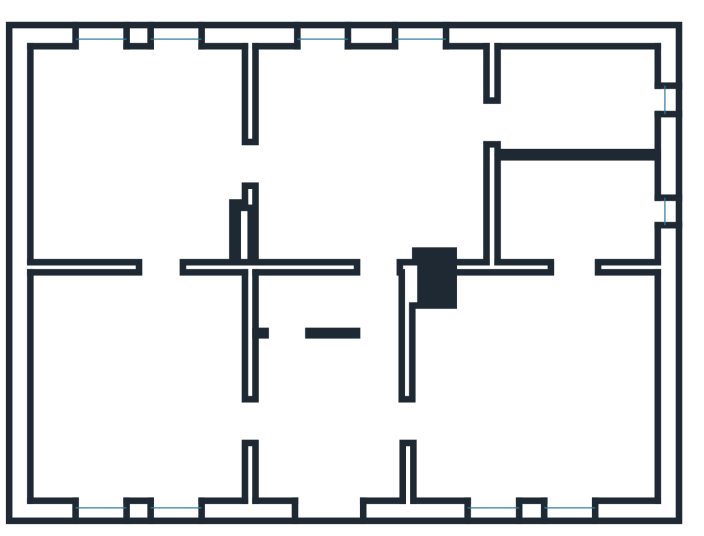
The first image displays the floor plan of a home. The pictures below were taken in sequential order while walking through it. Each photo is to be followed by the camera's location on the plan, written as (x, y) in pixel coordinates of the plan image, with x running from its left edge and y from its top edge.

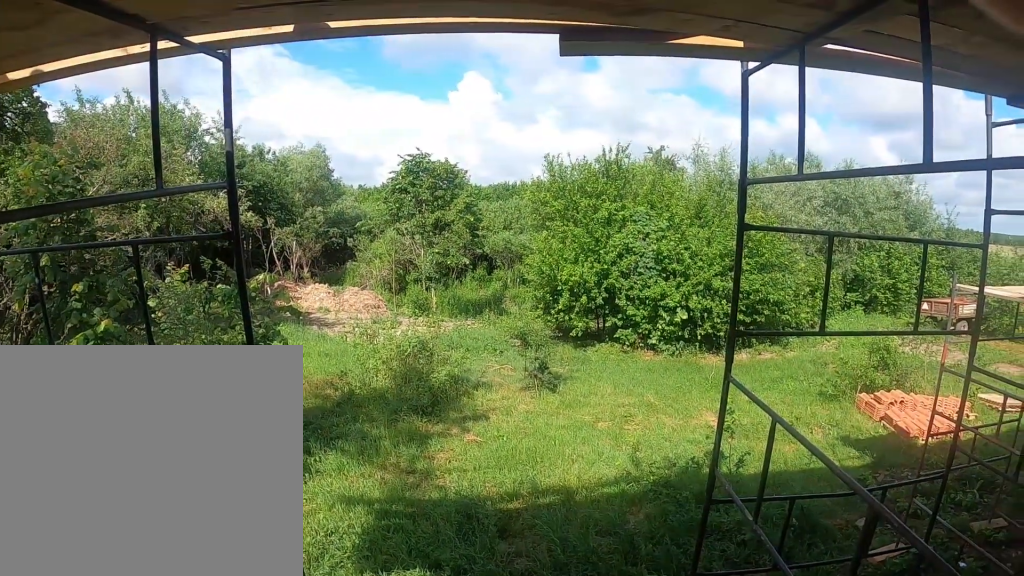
(124, 87)
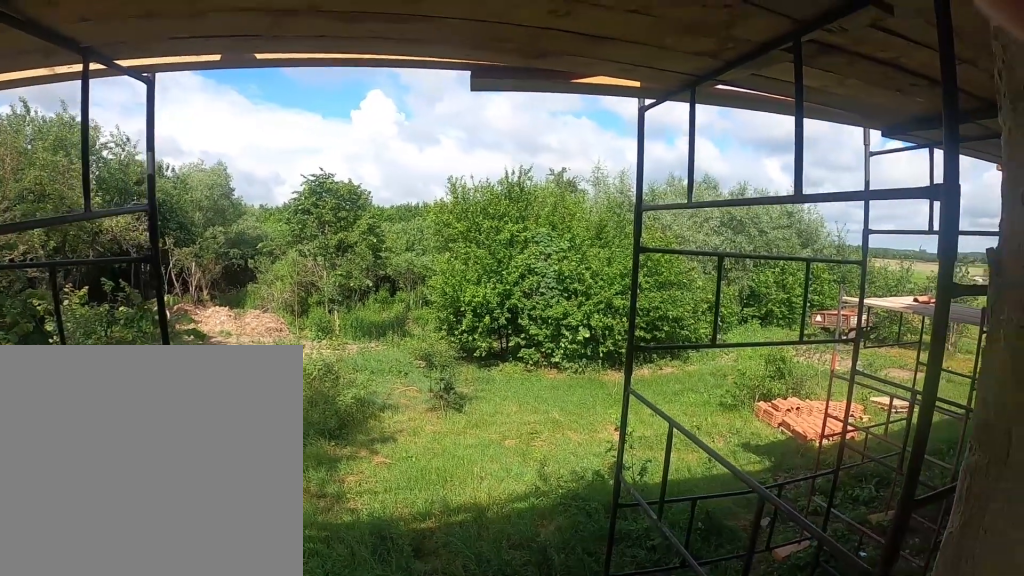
(143, 105)
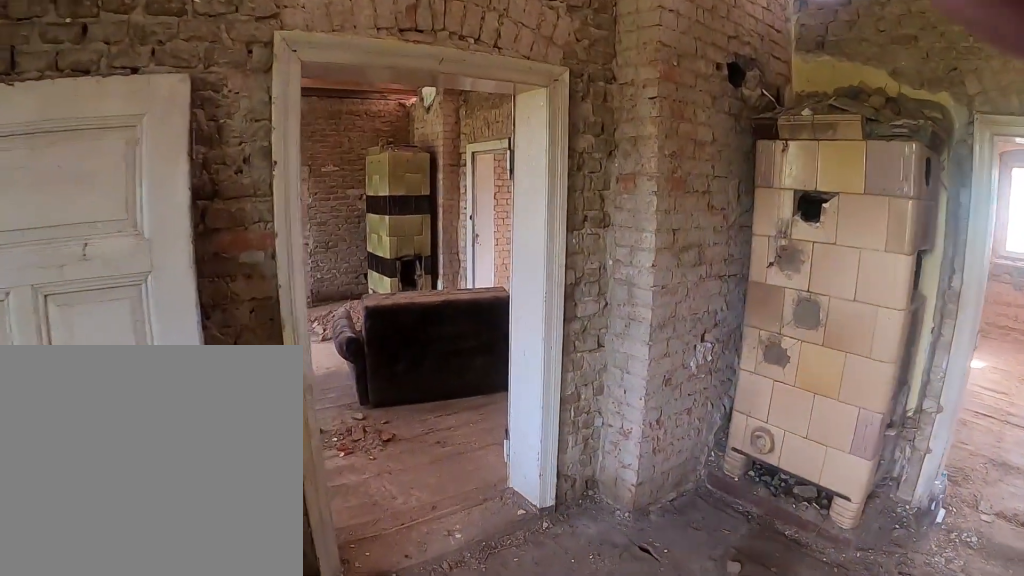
(193, 146)
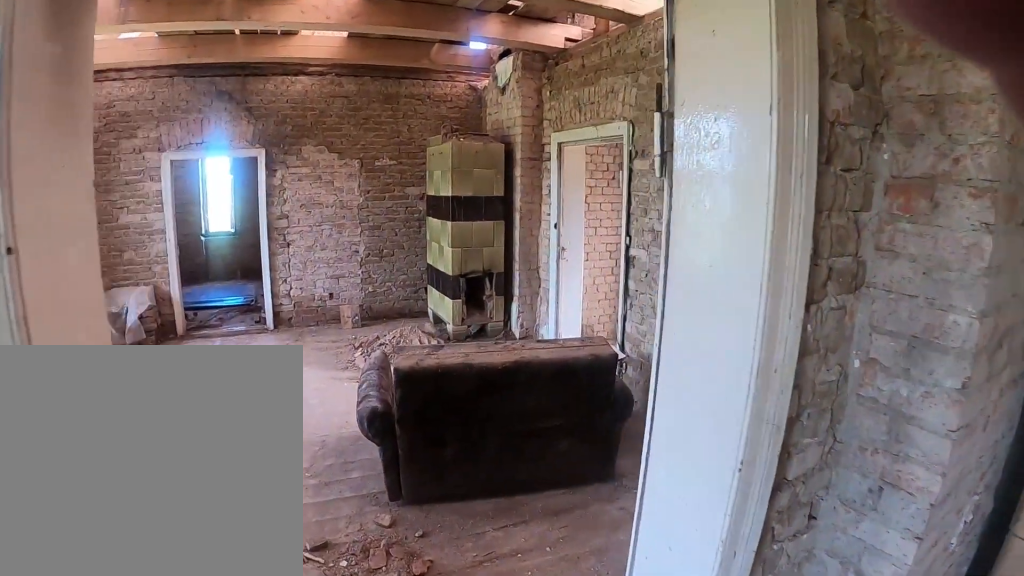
(213, 157)
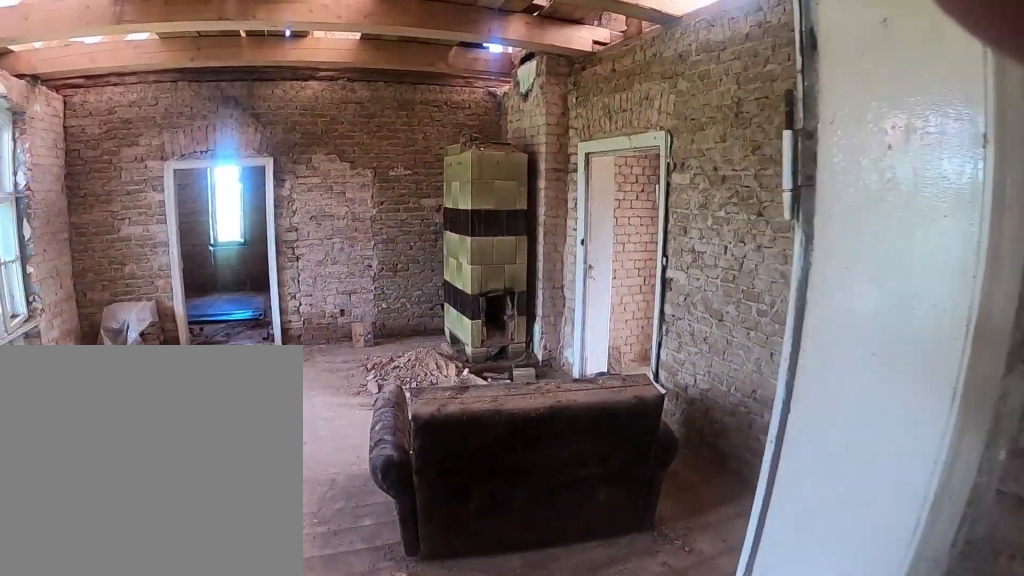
(221, 160)
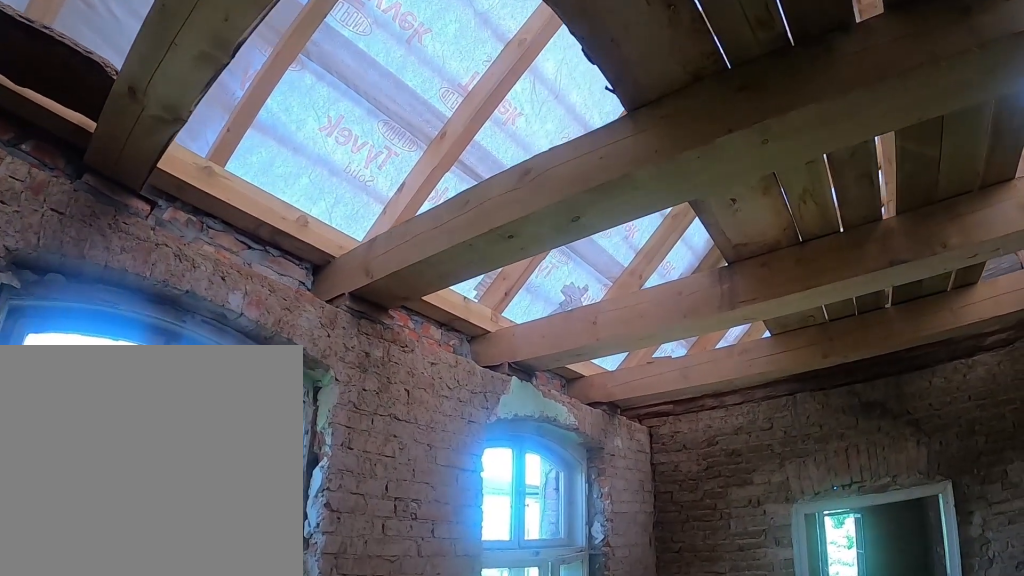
(334, 146)
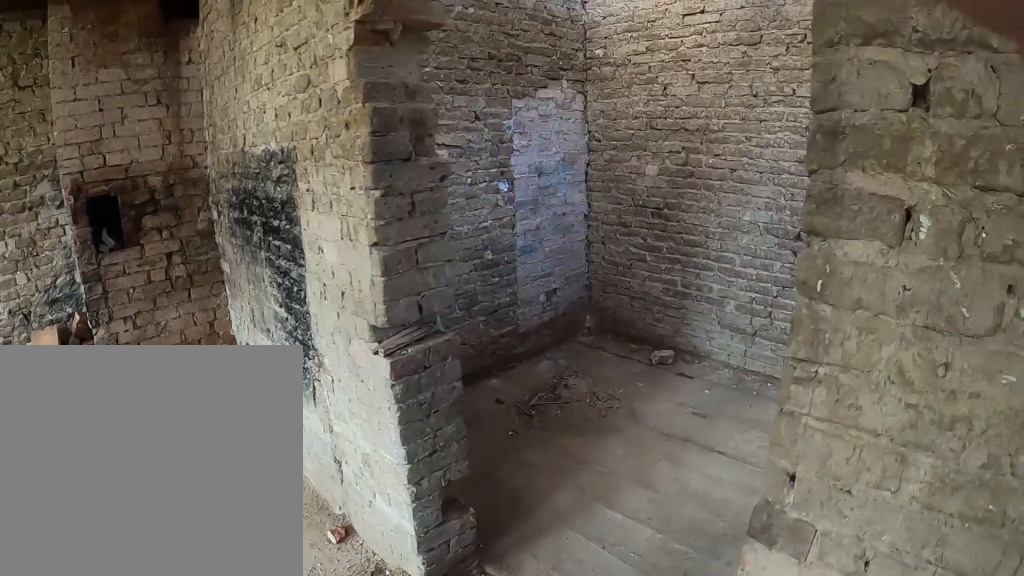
(550, 326)
